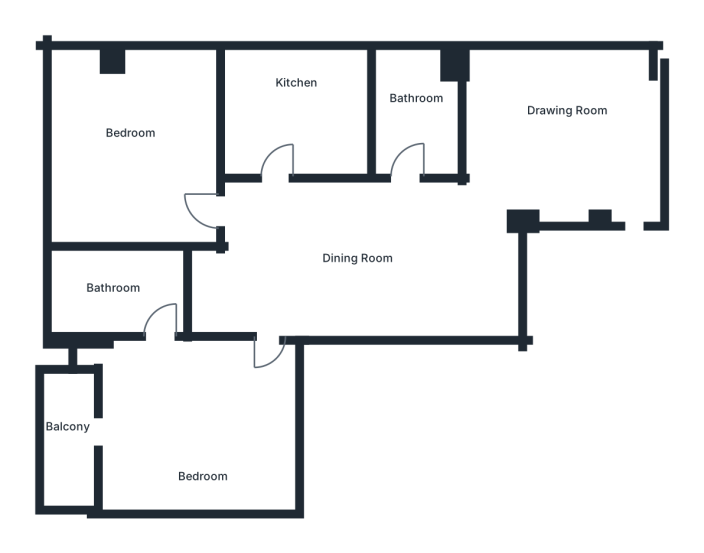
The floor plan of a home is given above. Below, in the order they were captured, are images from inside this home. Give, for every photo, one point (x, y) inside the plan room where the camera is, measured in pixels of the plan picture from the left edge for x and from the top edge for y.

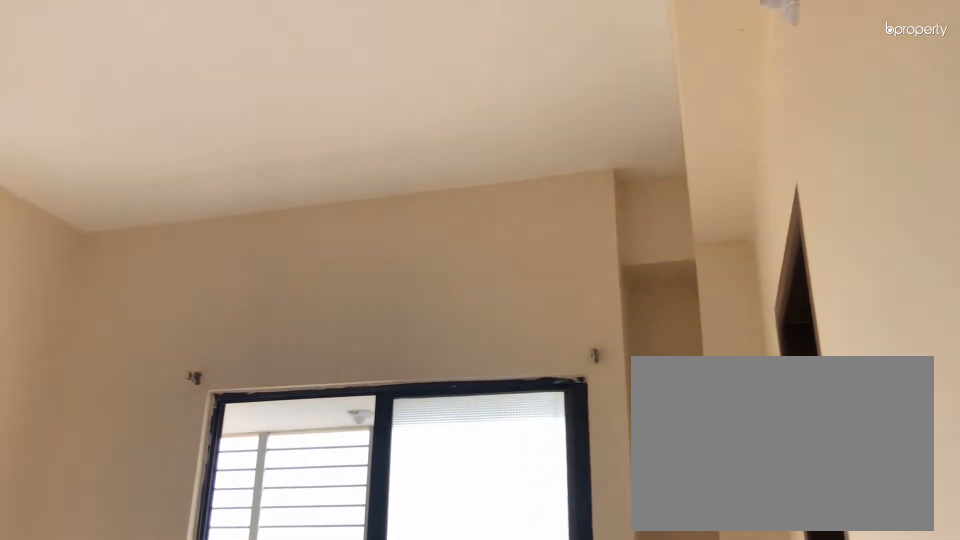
(200, 428)
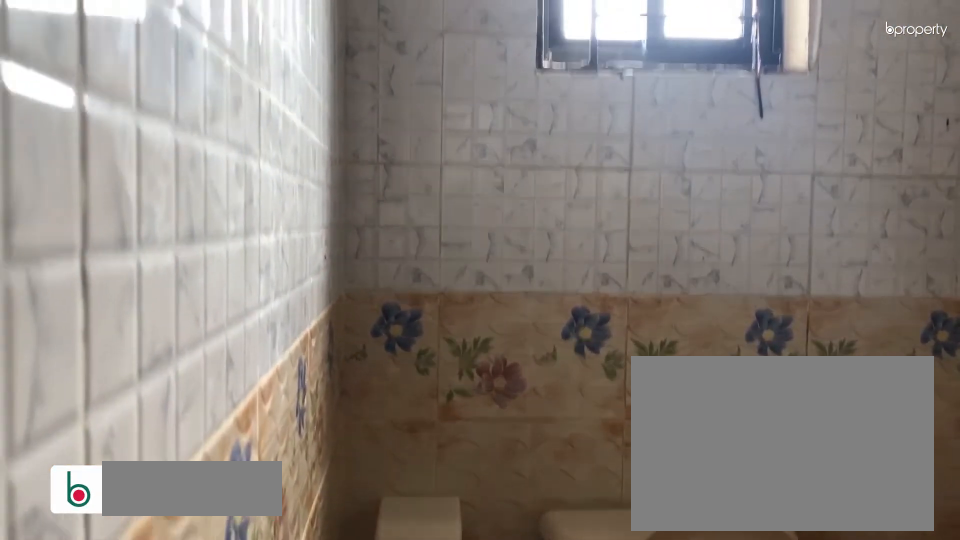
(97, 276)
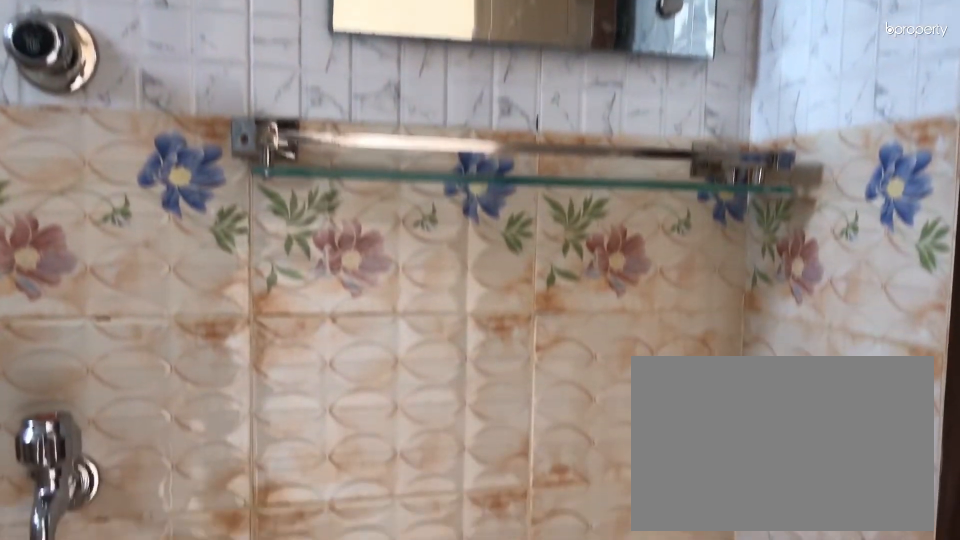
(97, 276)
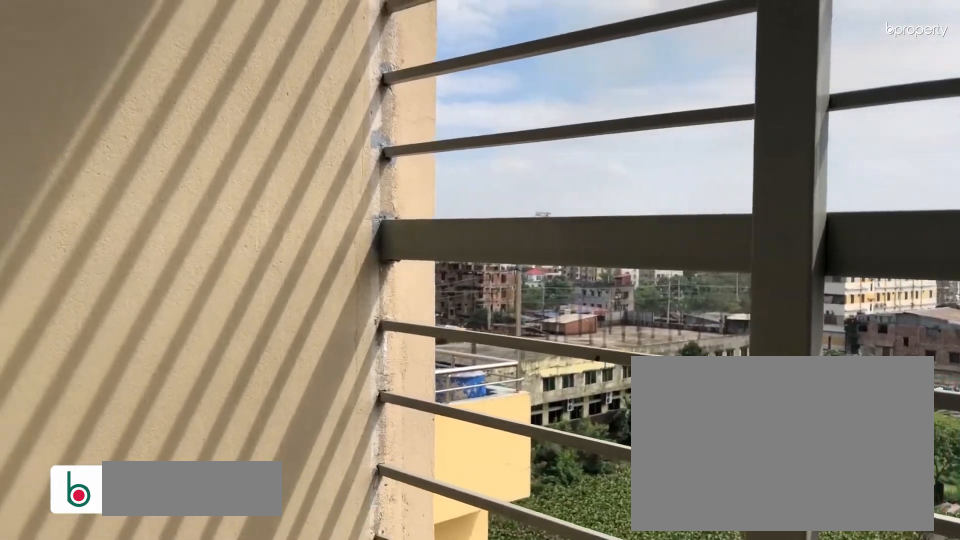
(76, 432)
